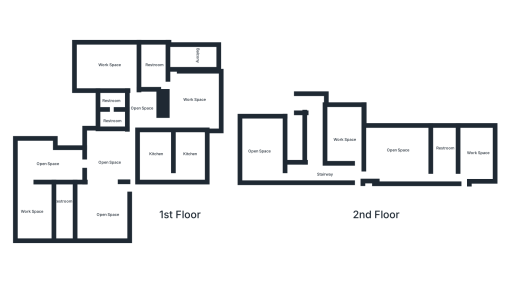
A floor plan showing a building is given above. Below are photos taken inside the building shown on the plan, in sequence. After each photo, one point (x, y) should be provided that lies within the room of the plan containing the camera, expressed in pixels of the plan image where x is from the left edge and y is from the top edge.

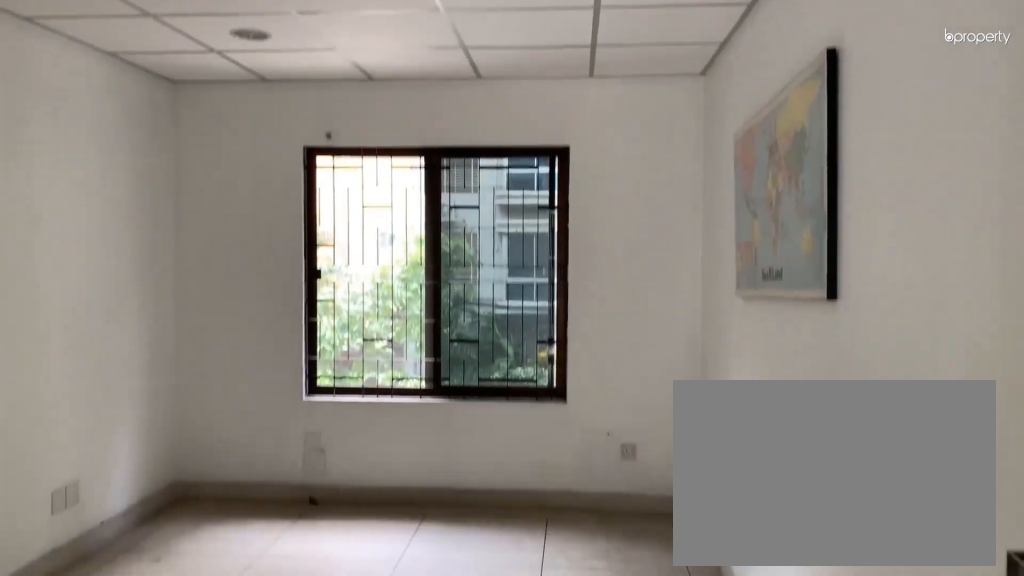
(346, 137)
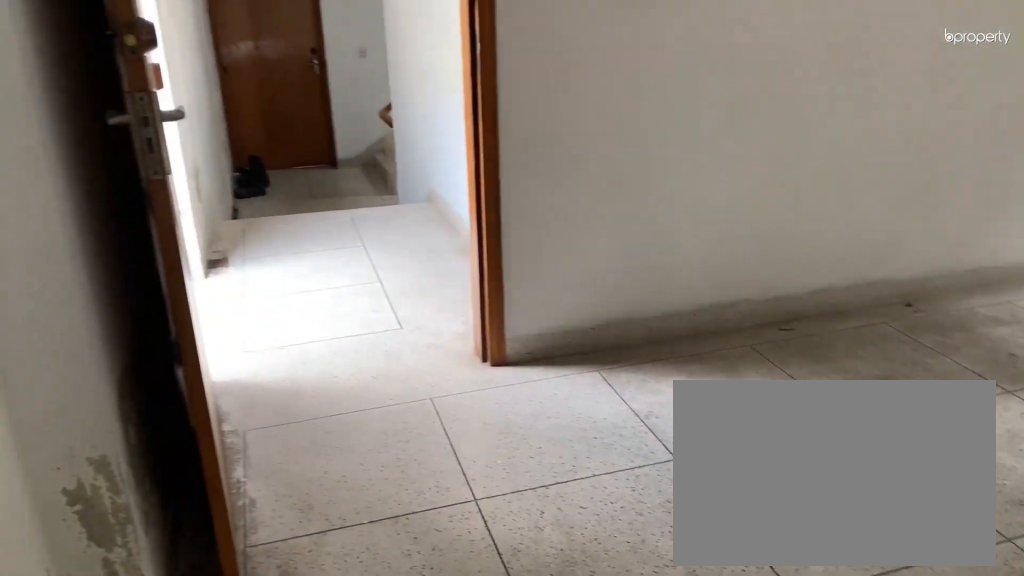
(400, 155)
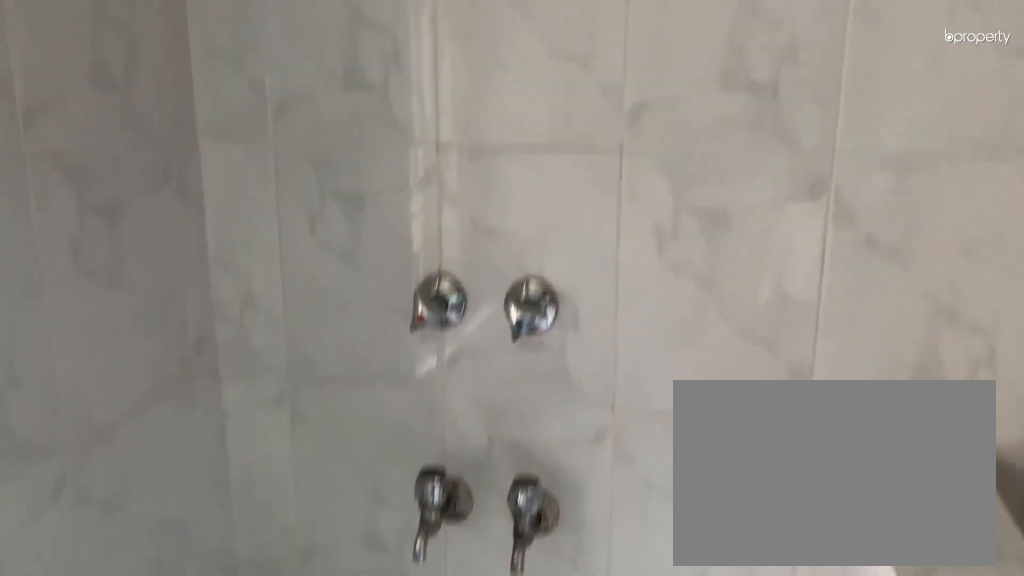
(446, 158)
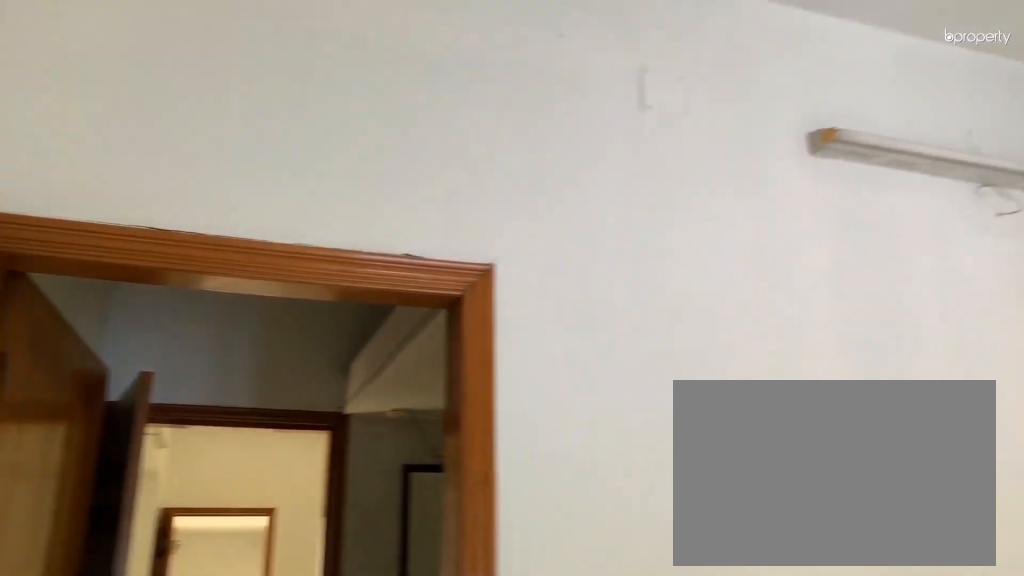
(476, 154)
